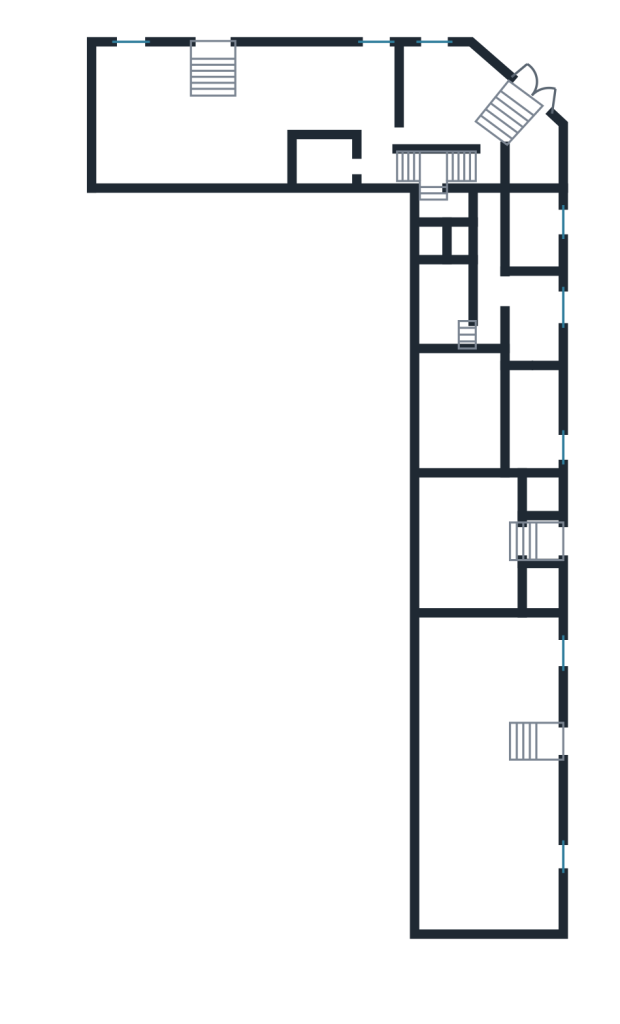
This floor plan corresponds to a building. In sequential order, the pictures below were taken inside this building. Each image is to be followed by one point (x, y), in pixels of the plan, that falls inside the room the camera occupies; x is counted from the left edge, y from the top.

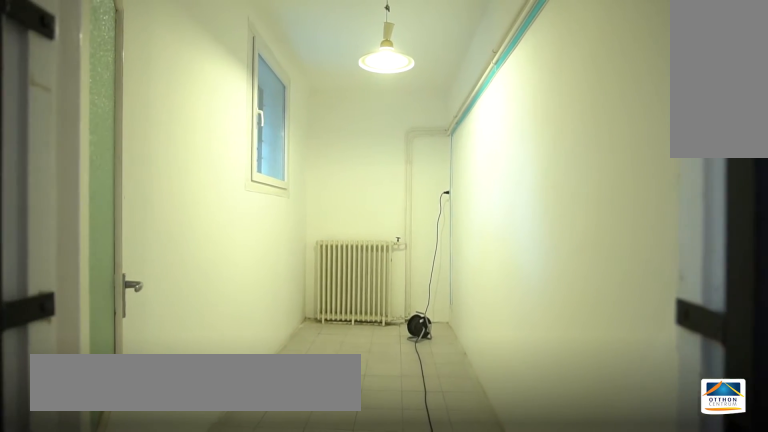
(530, 450)
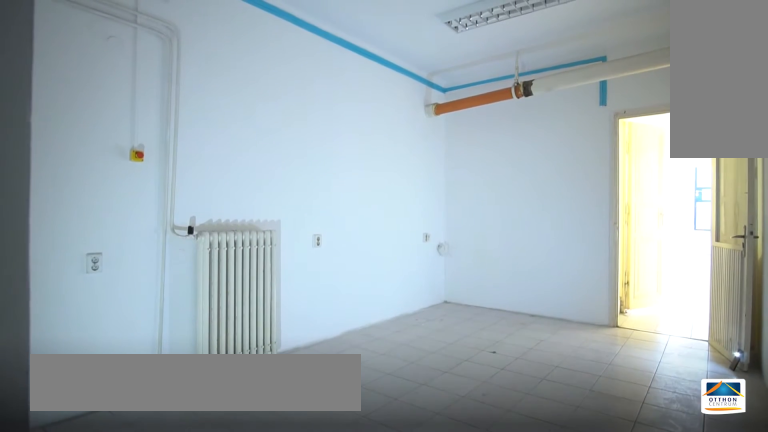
(469, 406)
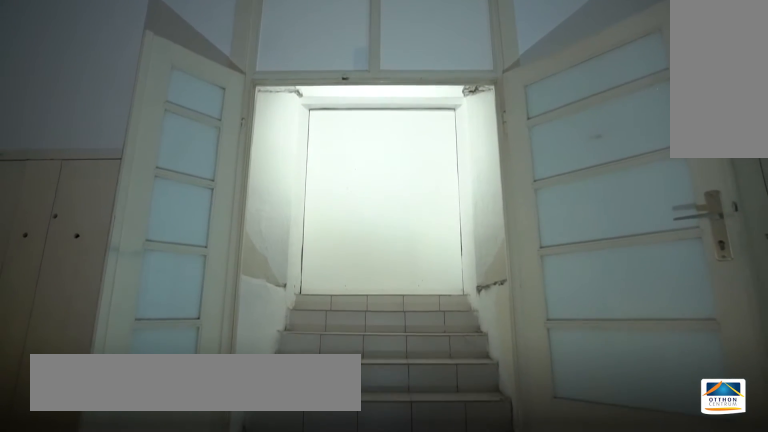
(472, 549)
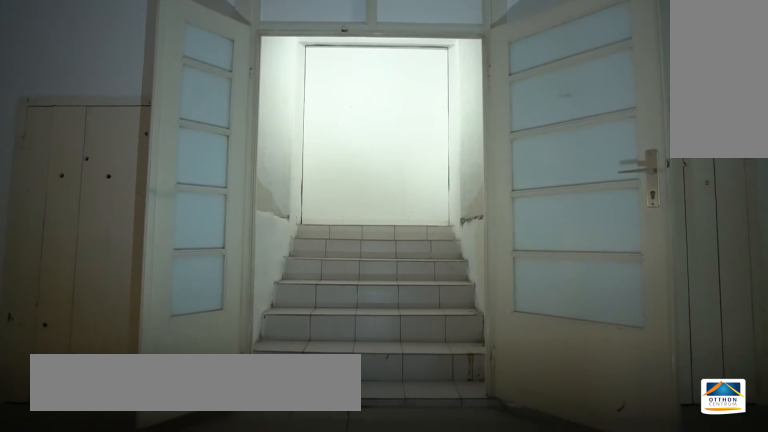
(472, 549)
